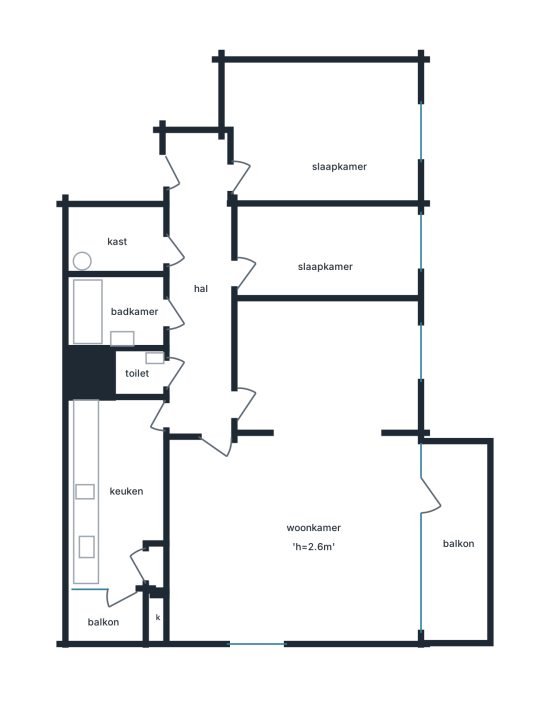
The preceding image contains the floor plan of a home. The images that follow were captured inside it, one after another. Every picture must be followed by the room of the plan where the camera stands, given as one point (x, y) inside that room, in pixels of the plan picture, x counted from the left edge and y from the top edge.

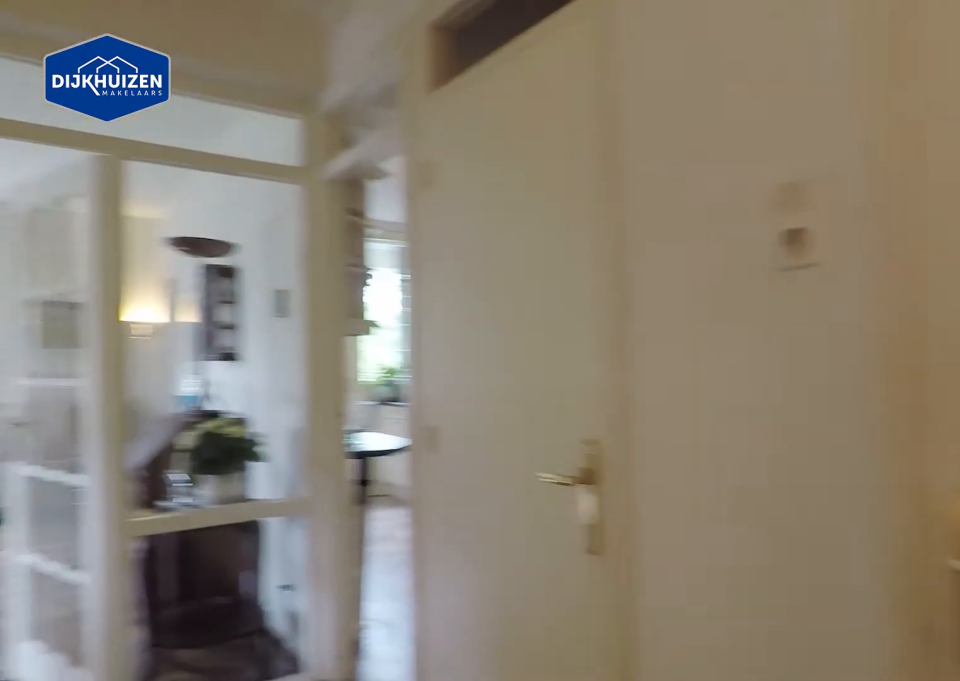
(200, 289)
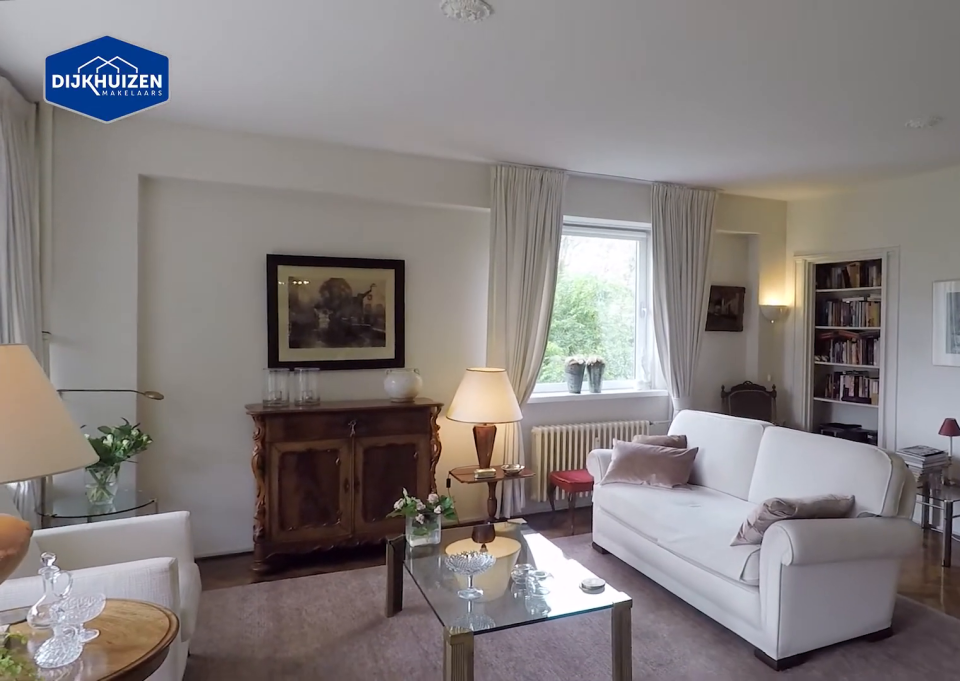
(302, 482)
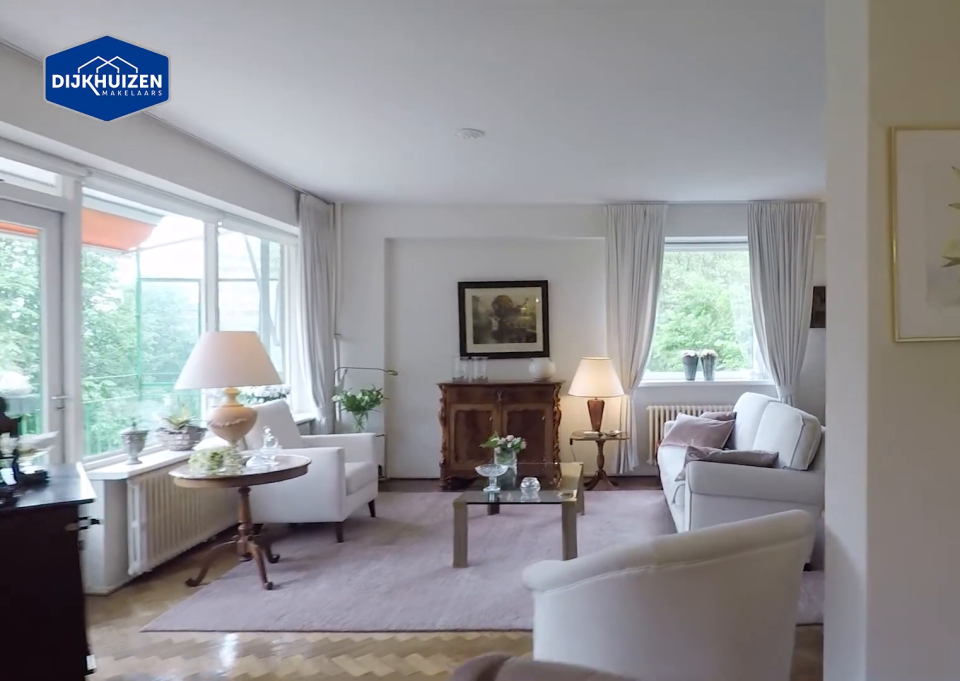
(302, 482)
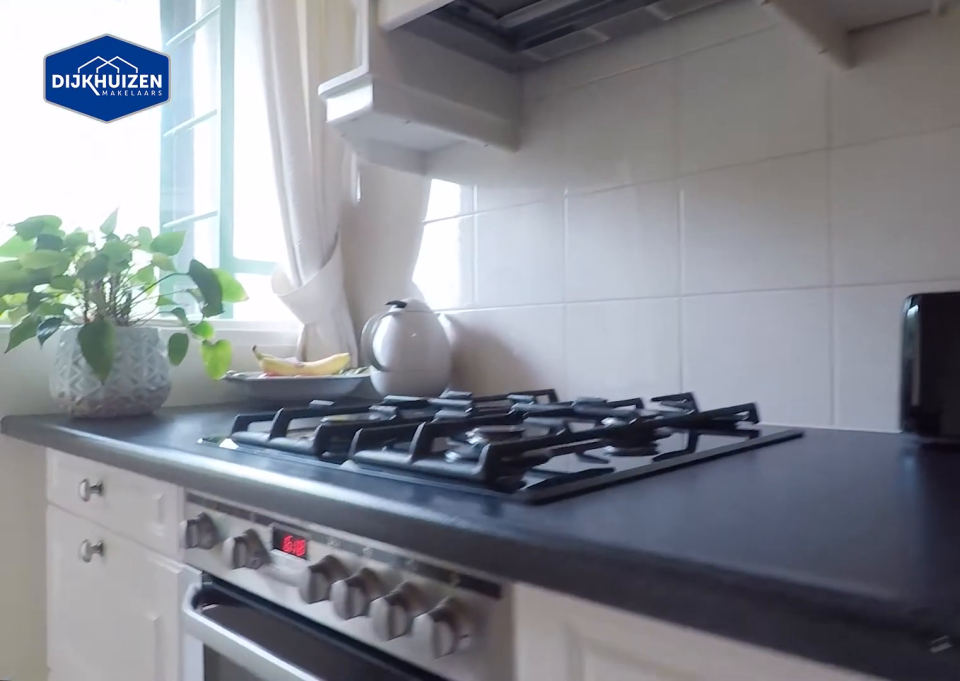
(111, 489)
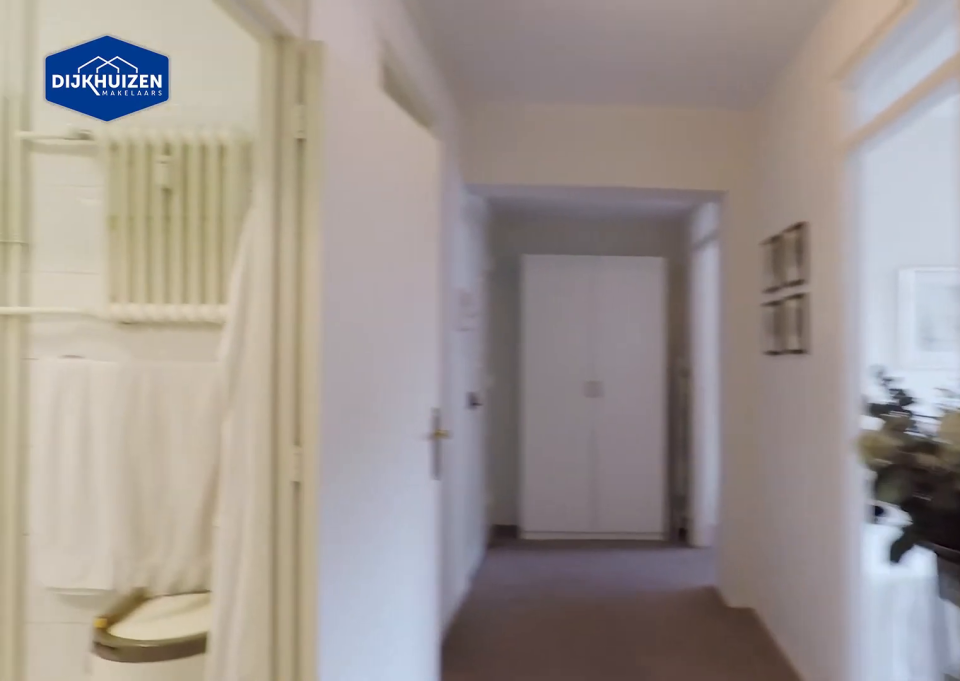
(201, 289)
